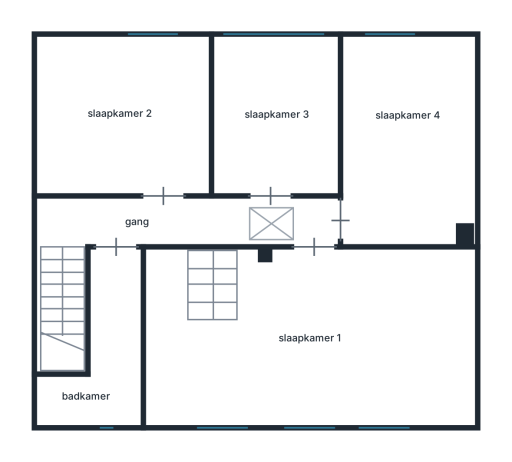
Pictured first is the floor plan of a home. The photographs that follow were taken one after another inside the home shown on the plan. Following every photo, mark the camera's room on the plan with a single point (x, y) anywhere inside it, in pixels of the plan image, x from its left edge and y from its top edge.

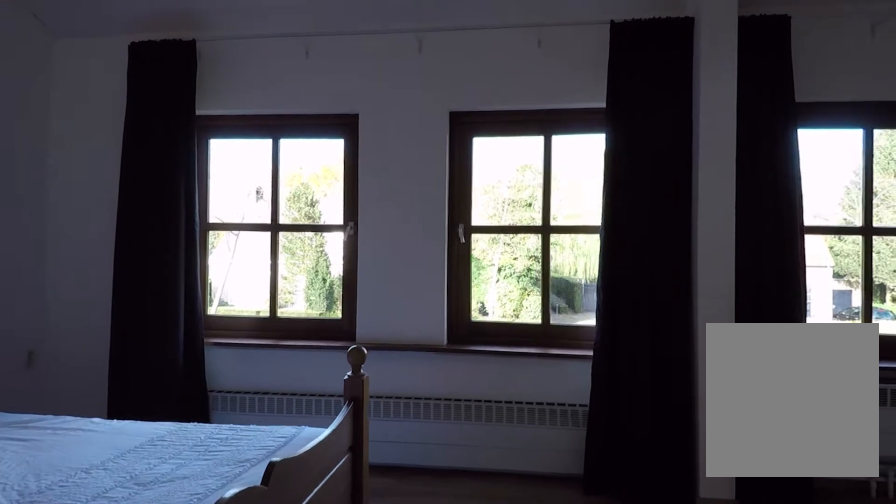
(176, 347)
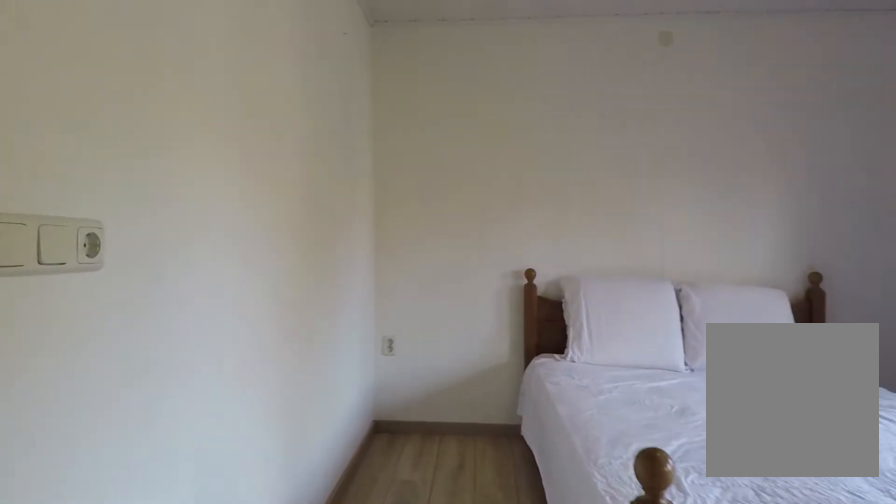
(176, 347)
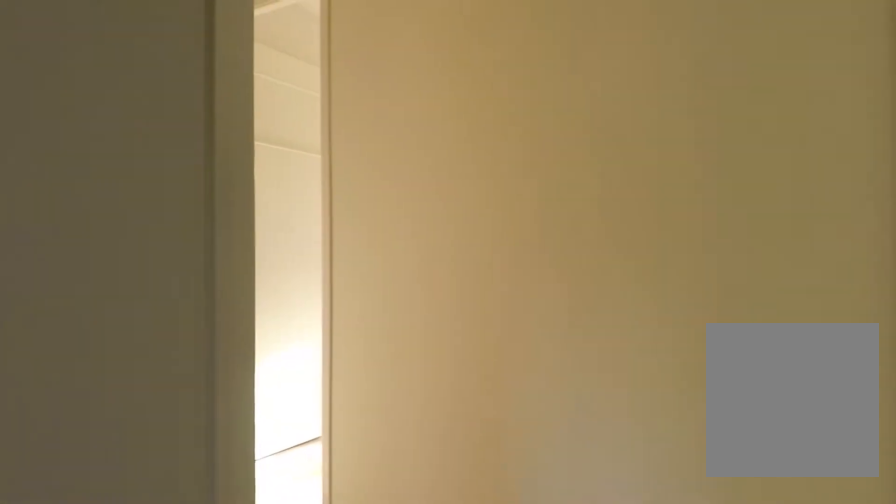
(176, 347)
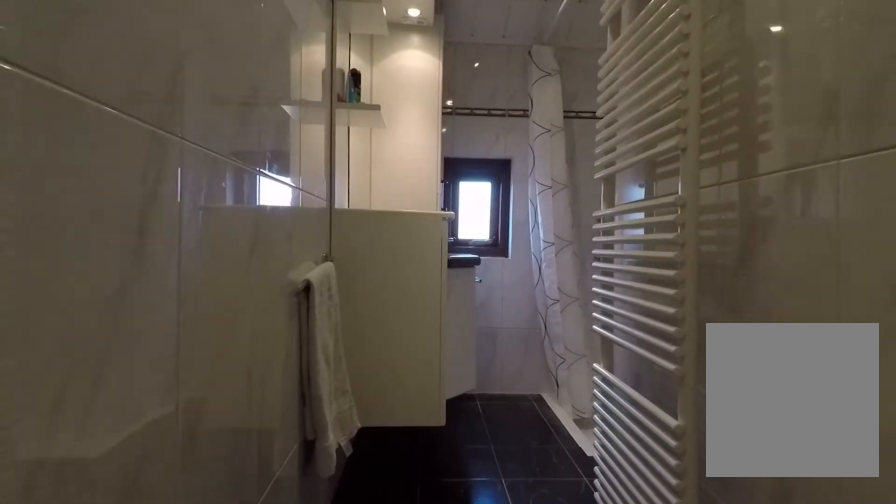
(107, 349)
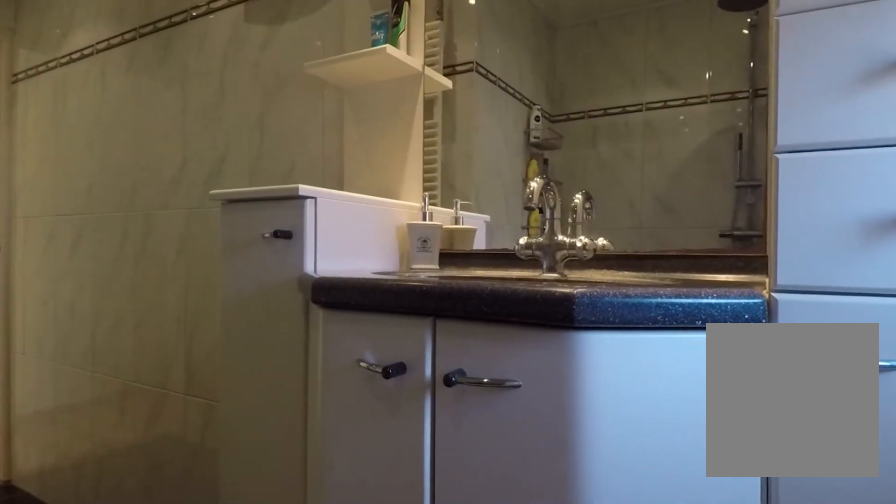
(107, 349)
